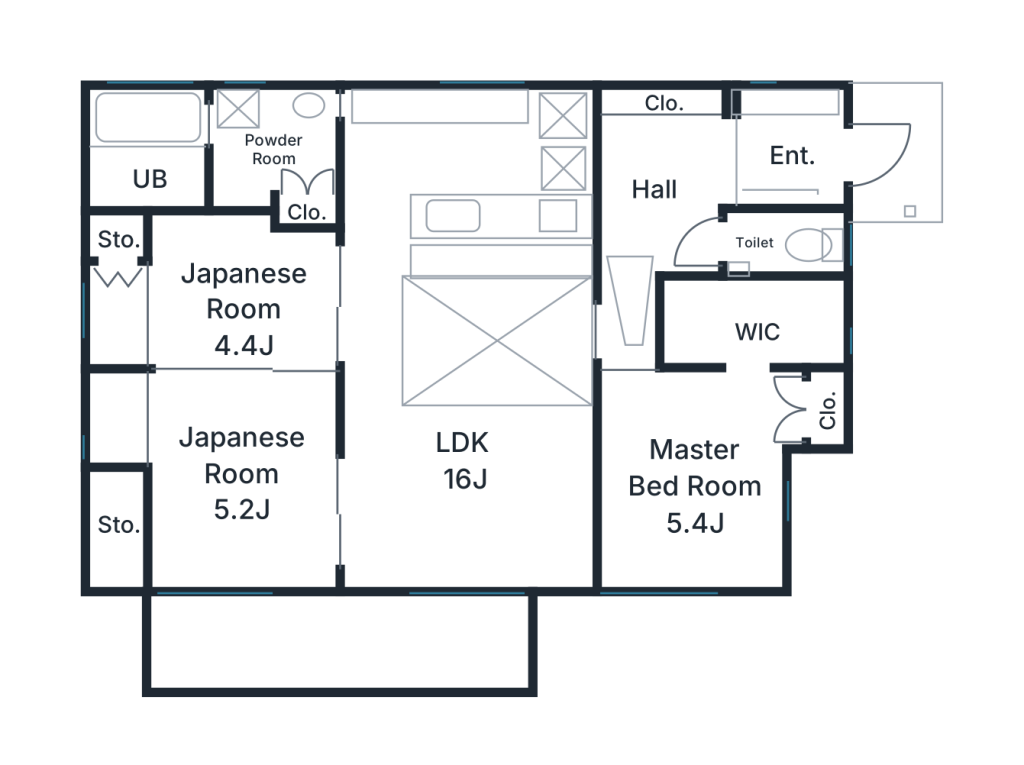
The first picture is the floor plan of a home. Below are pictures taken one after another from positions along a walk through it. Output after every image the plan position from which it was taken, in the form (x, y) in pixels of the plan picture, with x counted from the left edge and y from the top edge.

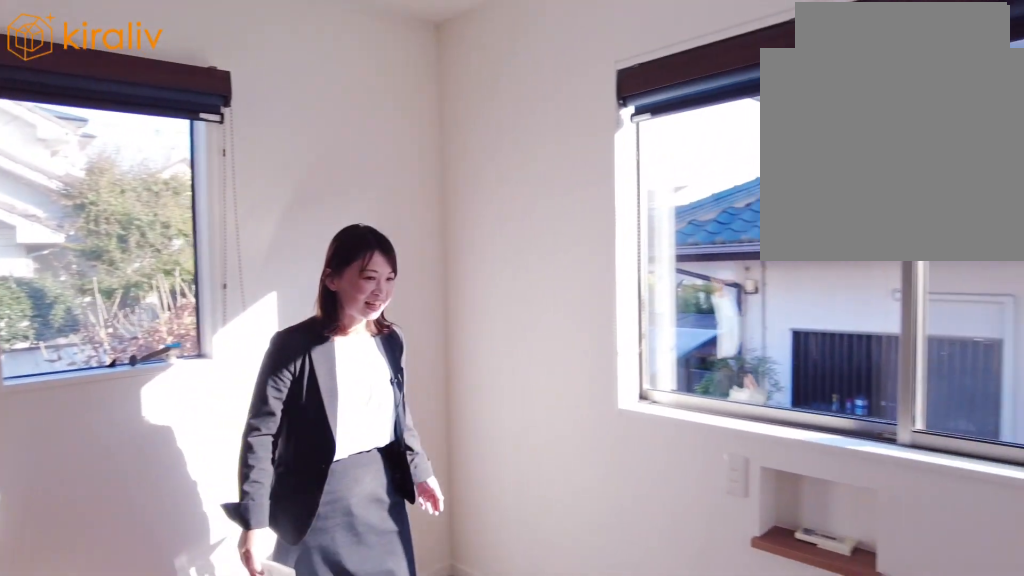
(742, 555)
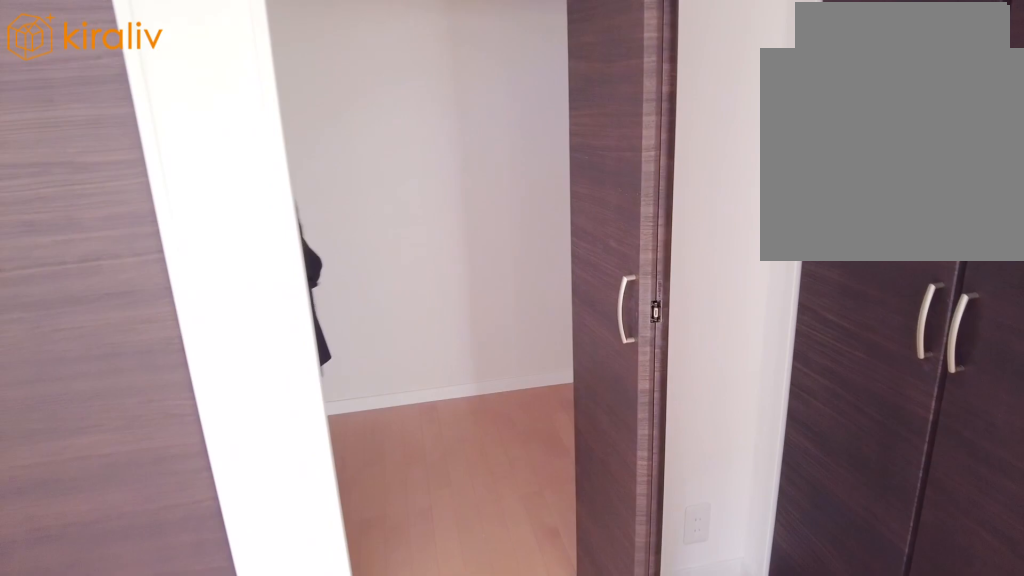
(729, 440)
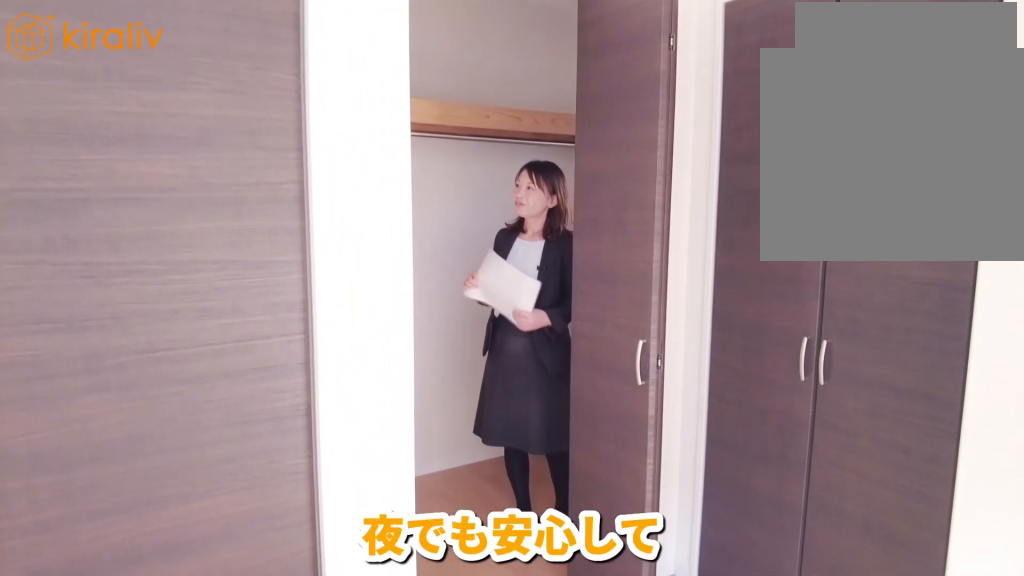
(717, 443)
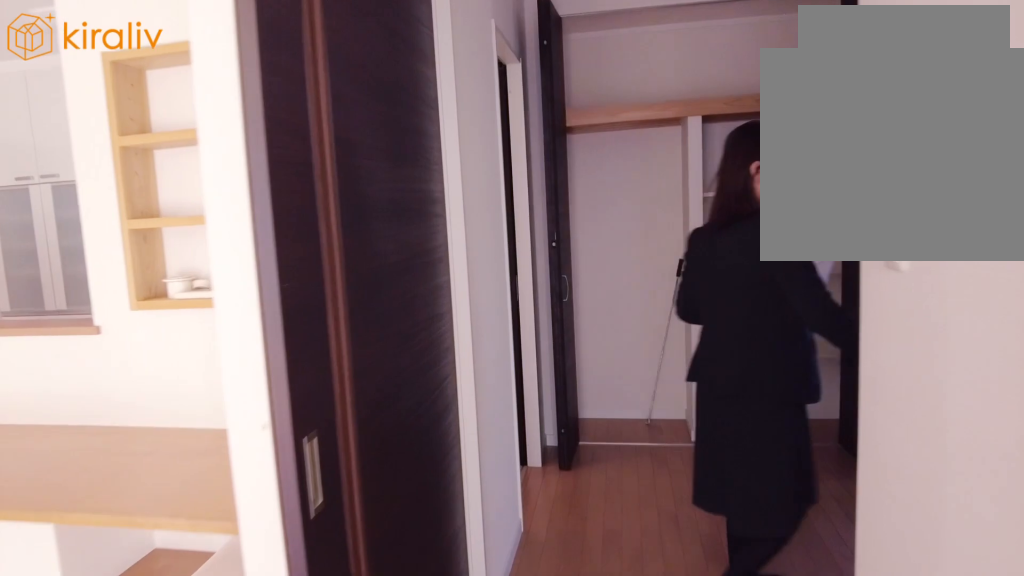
(668, 259)
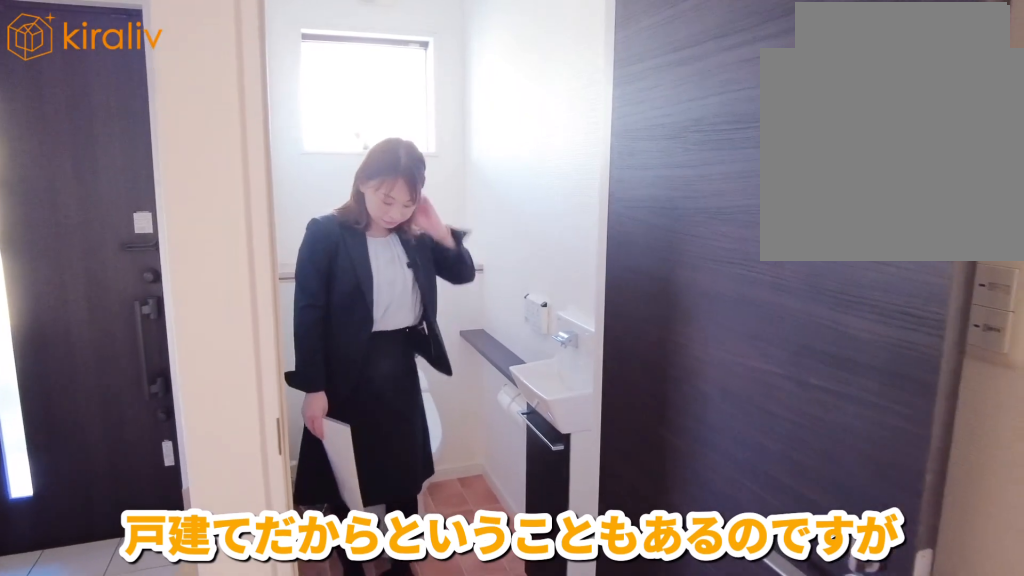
(745, 255)
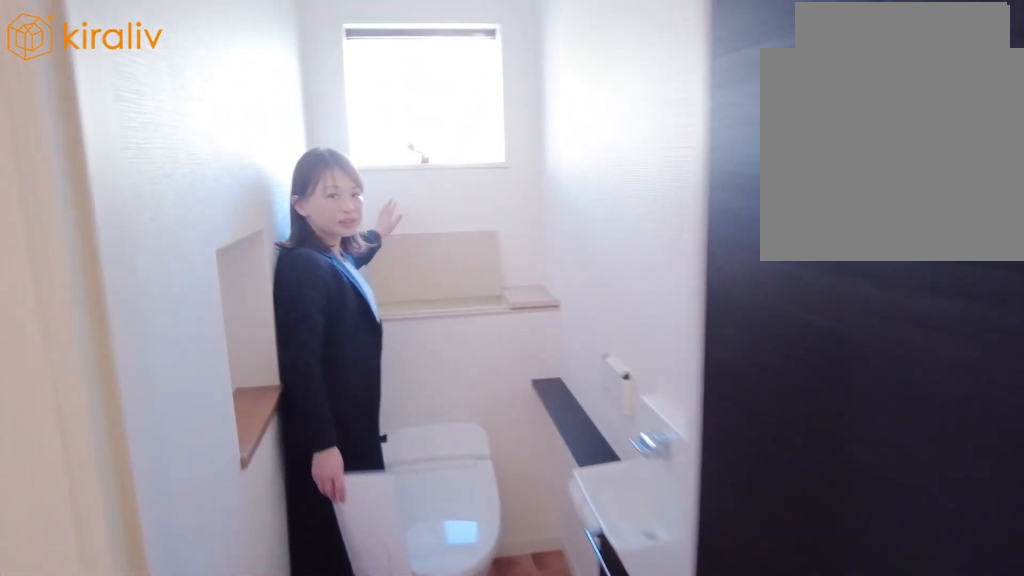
(730, 250)
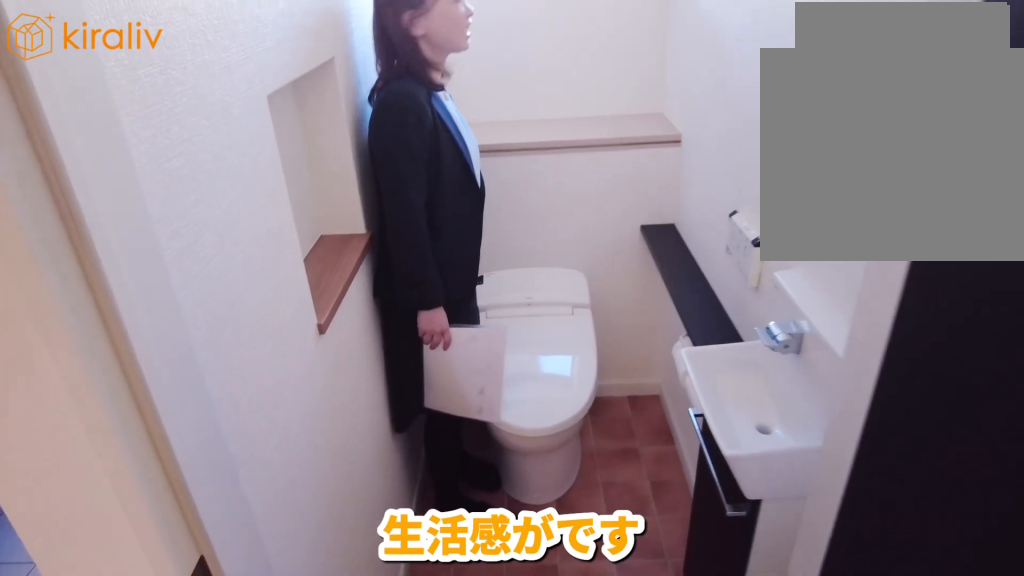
(713, 255)
